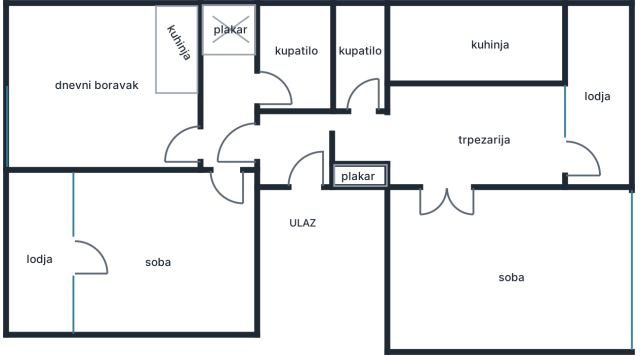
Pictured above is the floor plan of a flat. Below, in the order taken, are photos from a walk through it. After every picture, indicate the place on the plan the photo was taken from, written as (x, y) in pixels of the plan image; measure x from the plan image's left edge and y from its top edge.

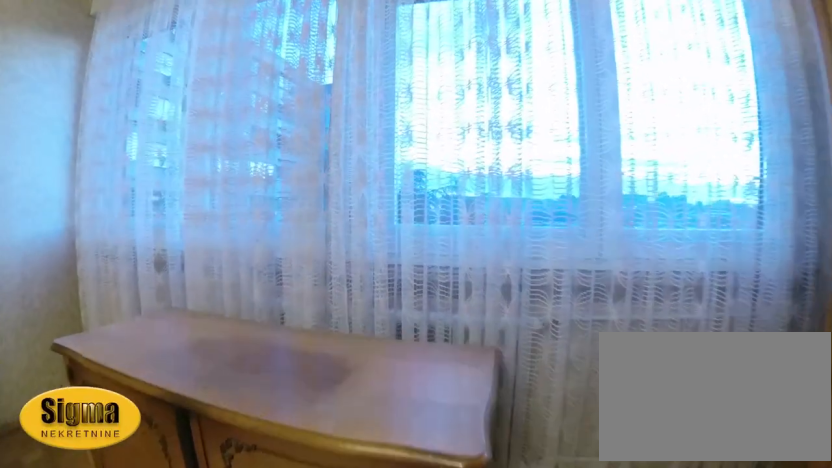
(542, 306)
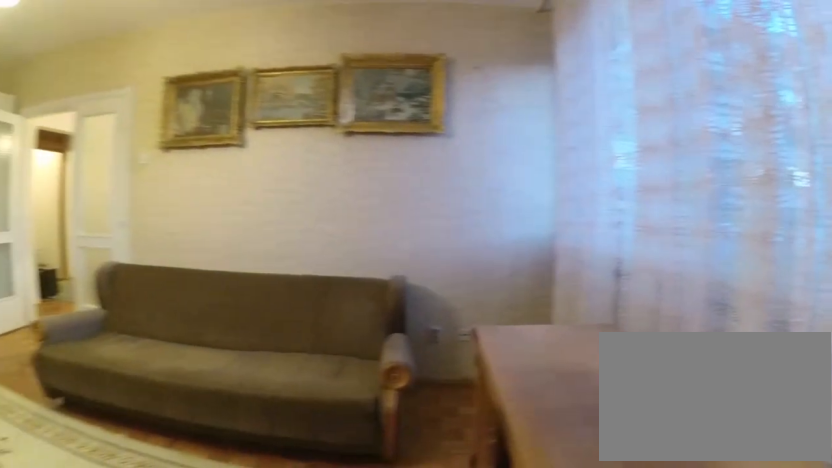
(582, 325)
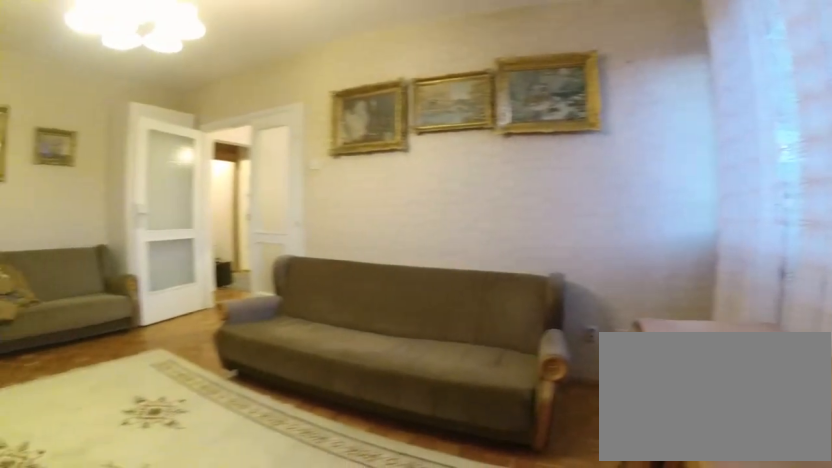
(590, 329)
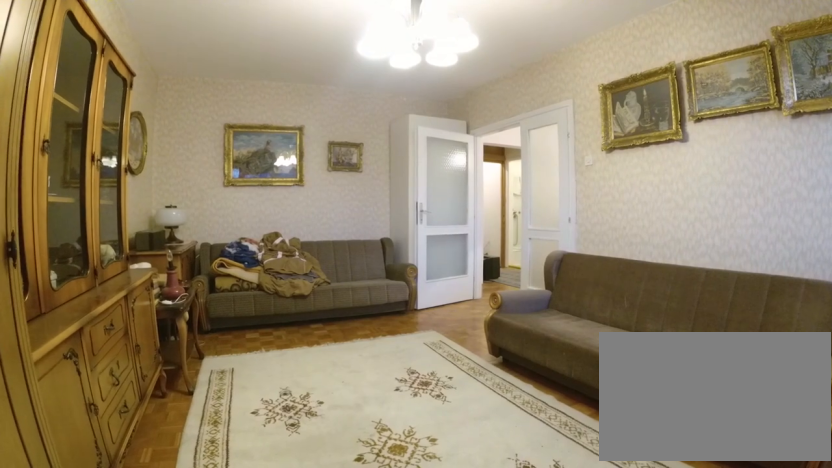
(617, 328)
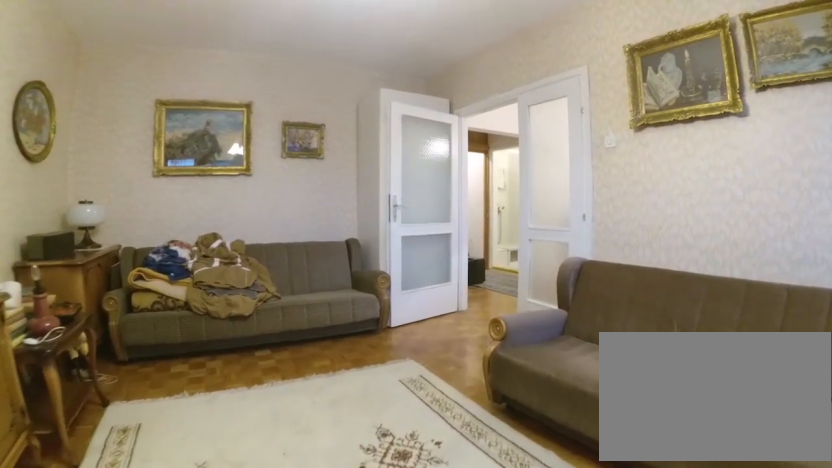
(571, 317)
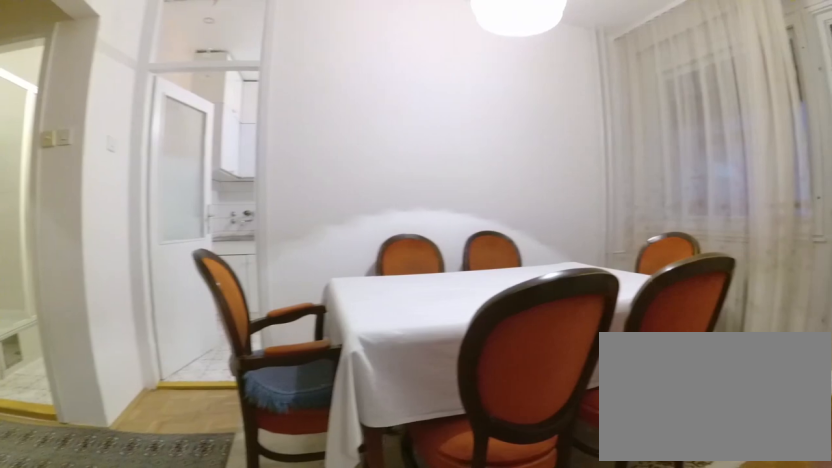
(442, 207)
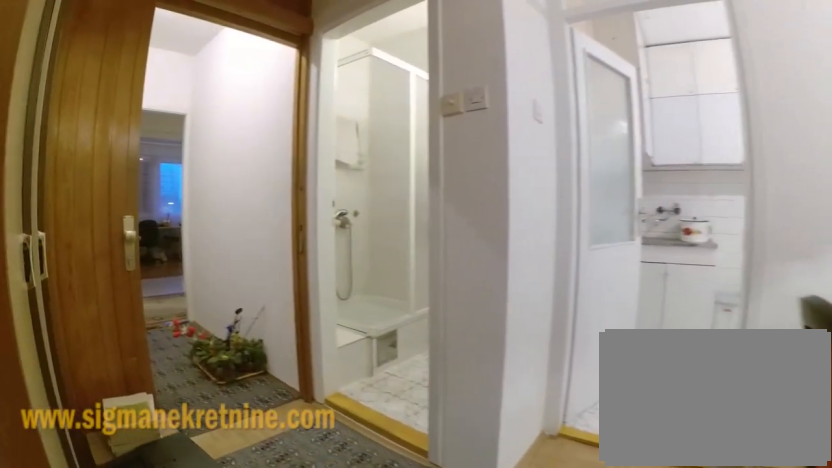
(433, 180)
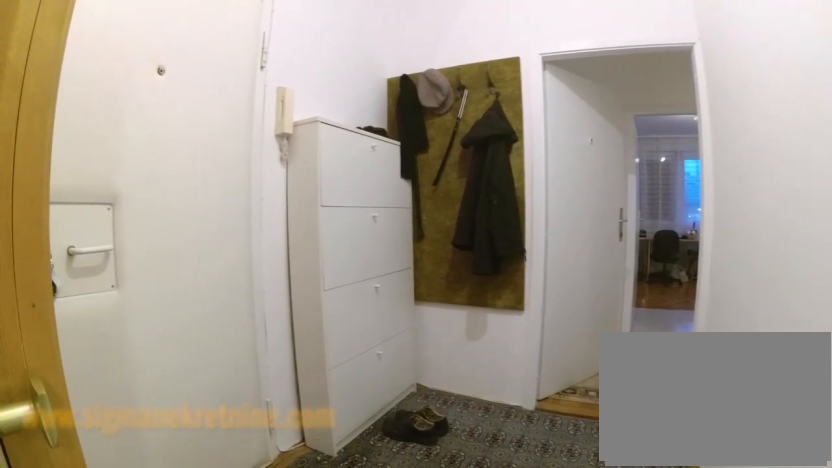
(347, 148)
